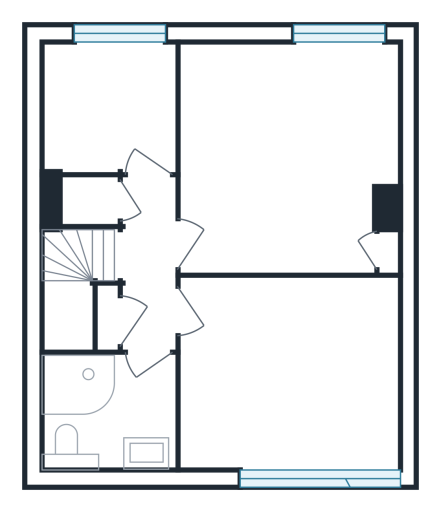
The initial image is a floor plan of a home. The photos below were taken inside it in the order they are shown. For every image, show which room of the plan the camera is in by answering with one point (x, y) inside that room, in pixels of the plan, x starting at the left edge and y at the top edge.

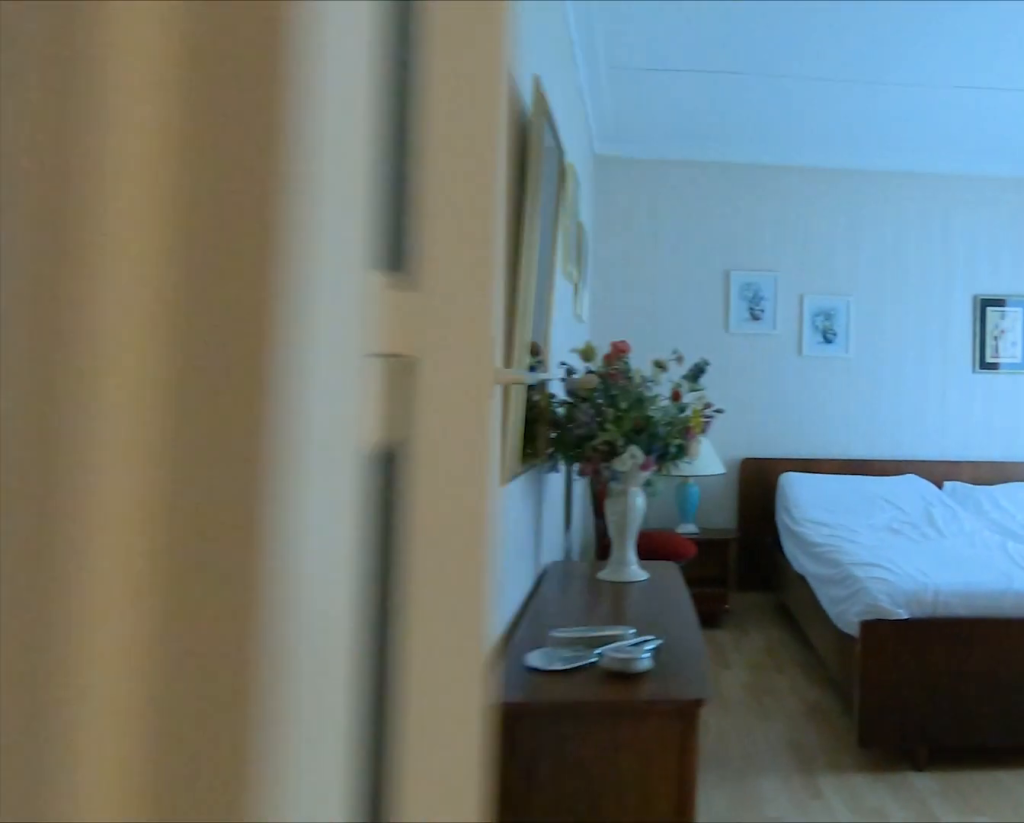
(147, 262)
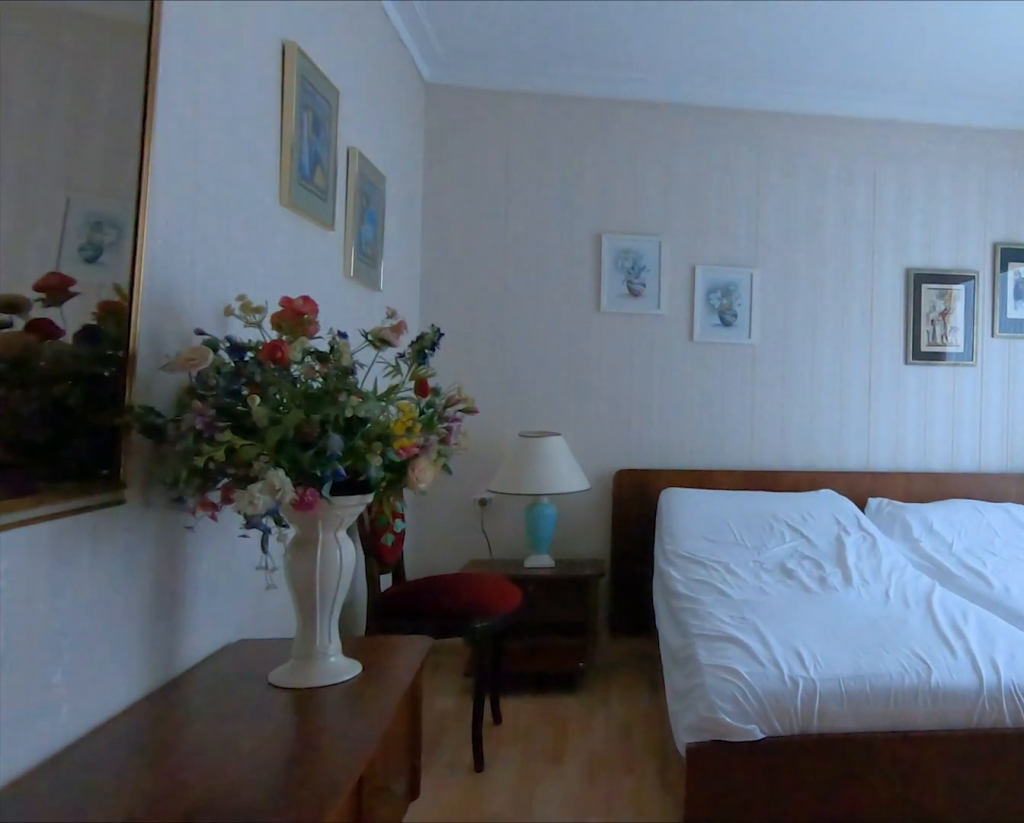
(288, 283)
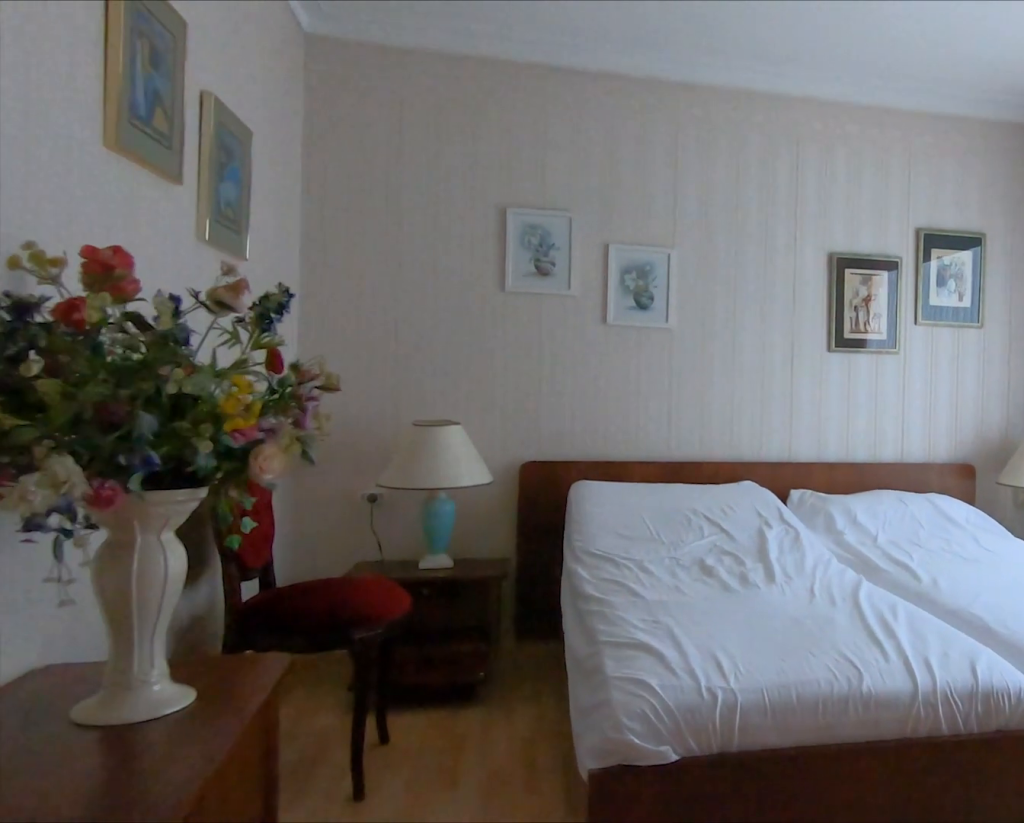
(288, 283)
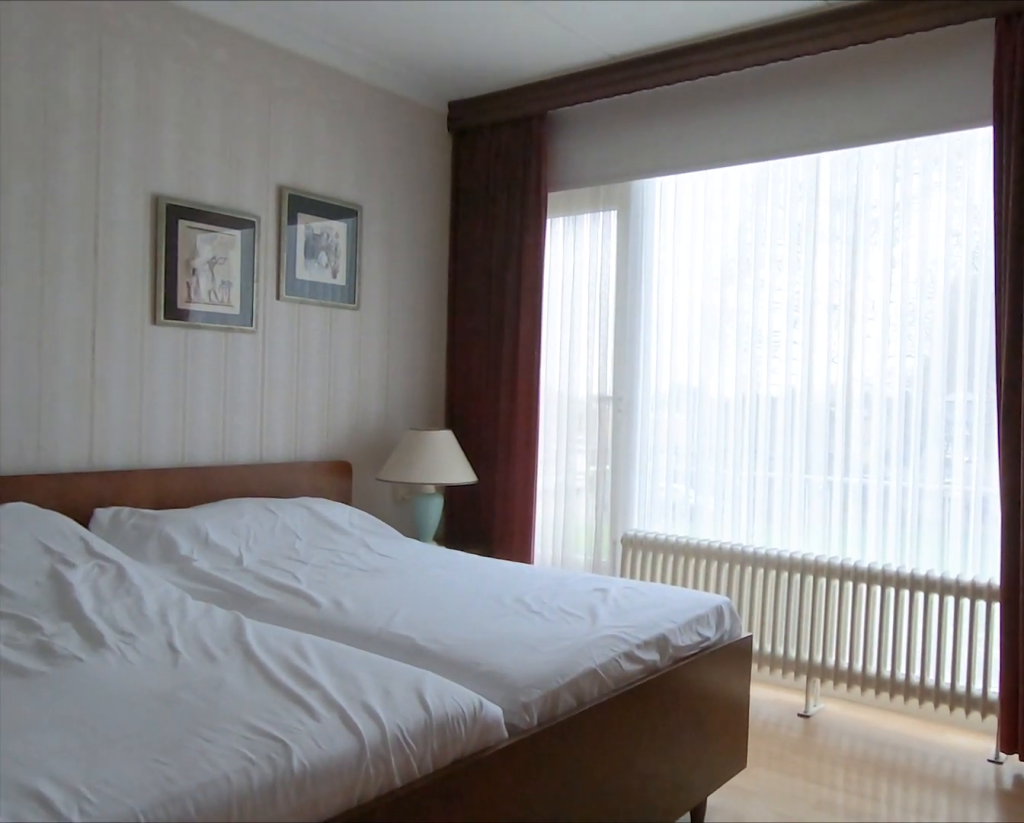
(324, 428)
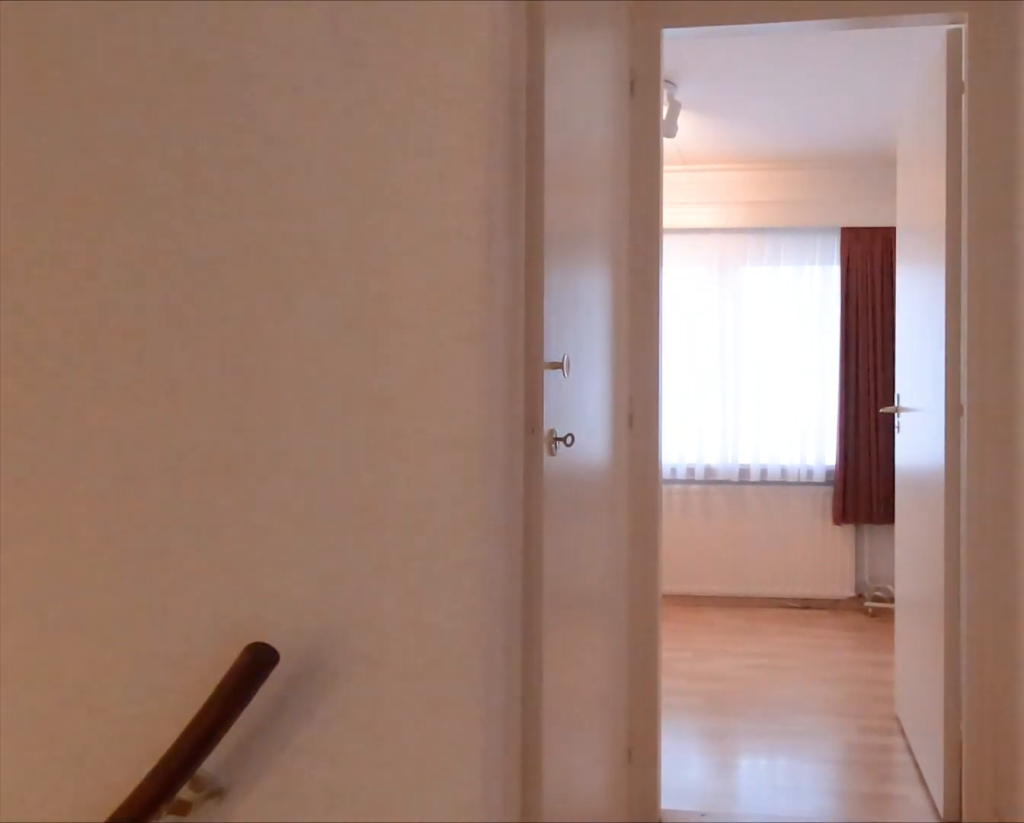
(147, 262)
